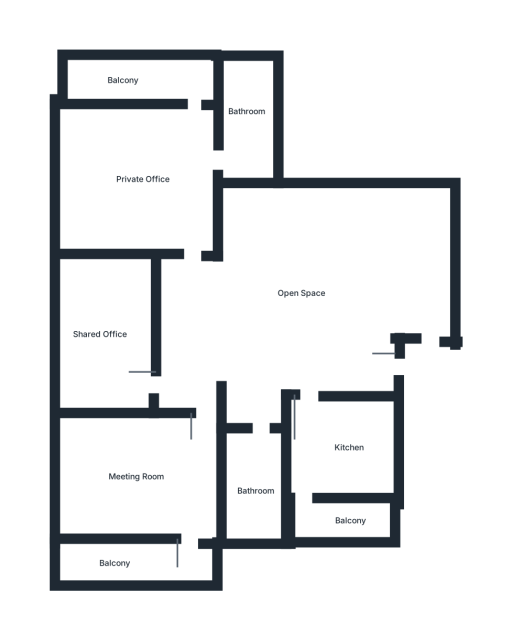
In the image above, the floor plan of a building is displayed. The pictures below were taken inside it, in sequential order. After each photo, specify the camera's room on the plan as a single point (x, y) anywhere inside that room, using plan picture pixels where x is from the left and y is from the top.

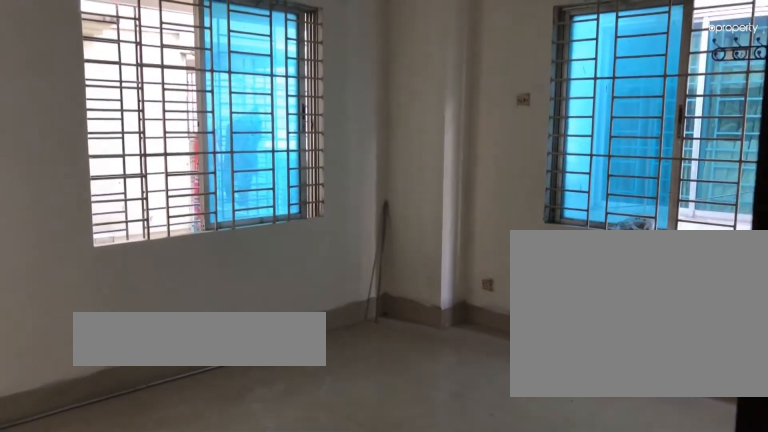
(139, 458)
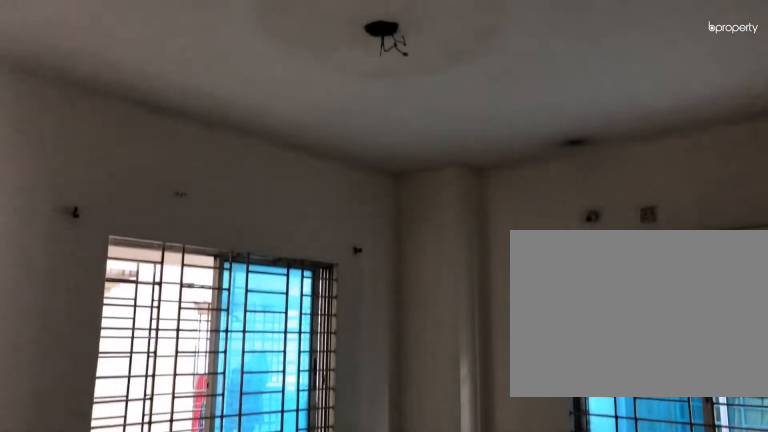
(139, 458)
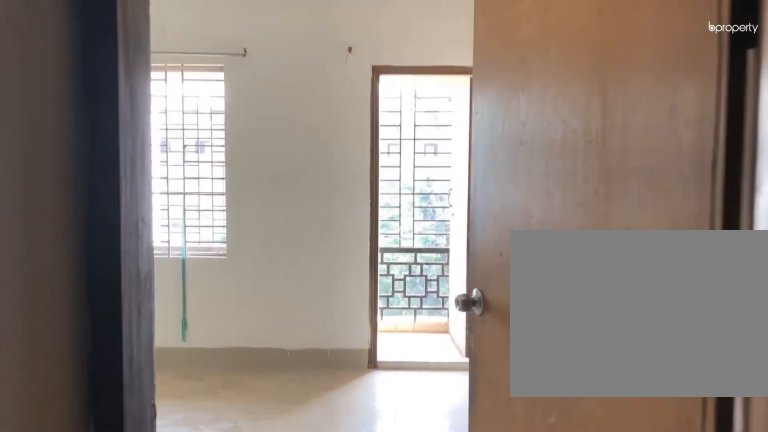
(194, 258)
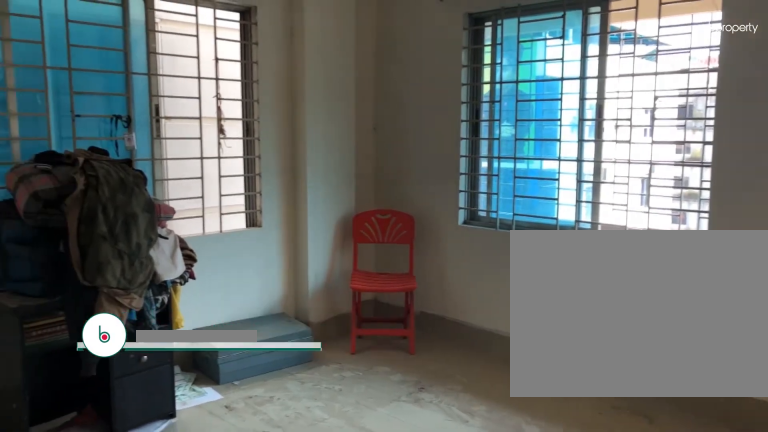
(142, 169)
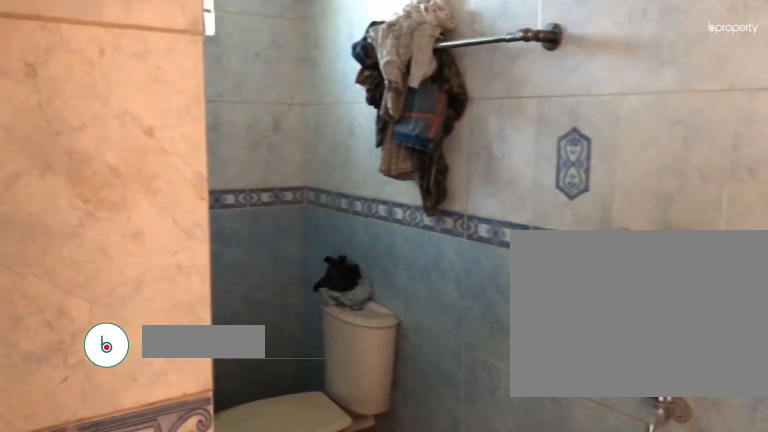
(250, 102)
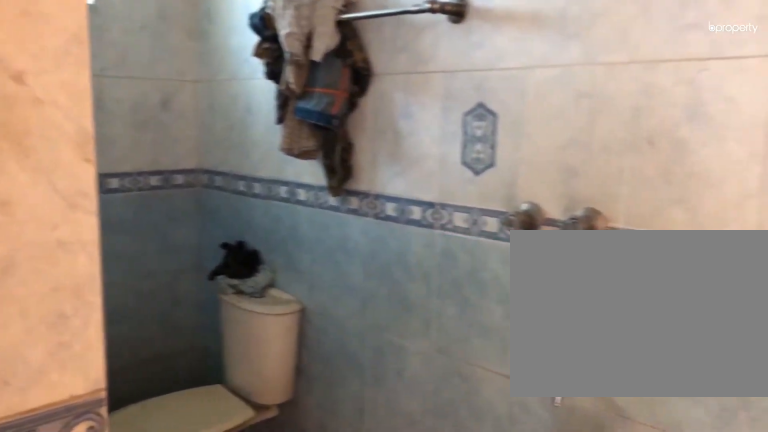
(250, 102)
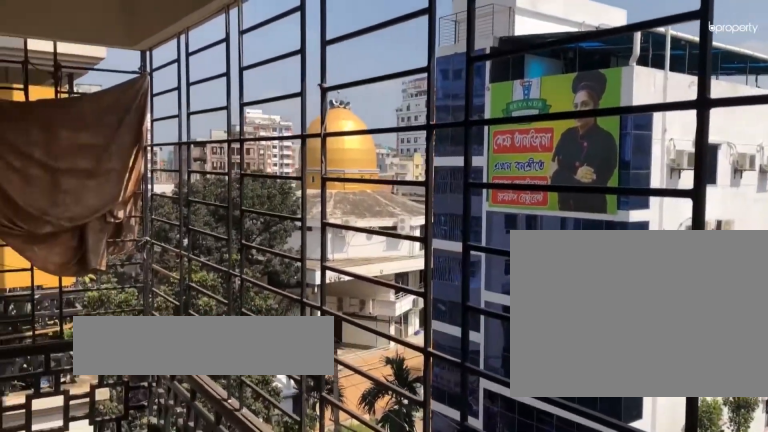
(138, 68)
